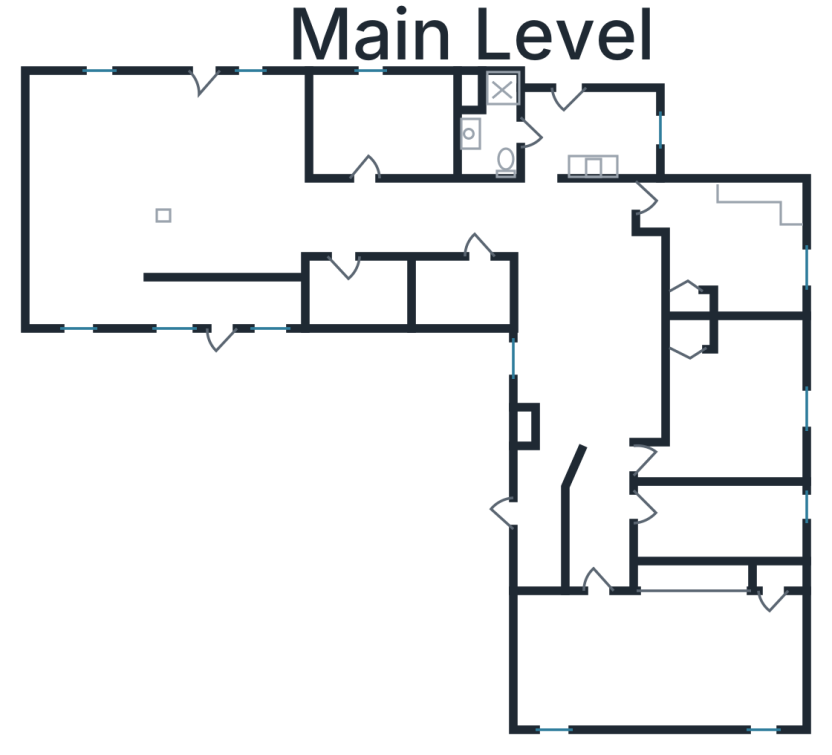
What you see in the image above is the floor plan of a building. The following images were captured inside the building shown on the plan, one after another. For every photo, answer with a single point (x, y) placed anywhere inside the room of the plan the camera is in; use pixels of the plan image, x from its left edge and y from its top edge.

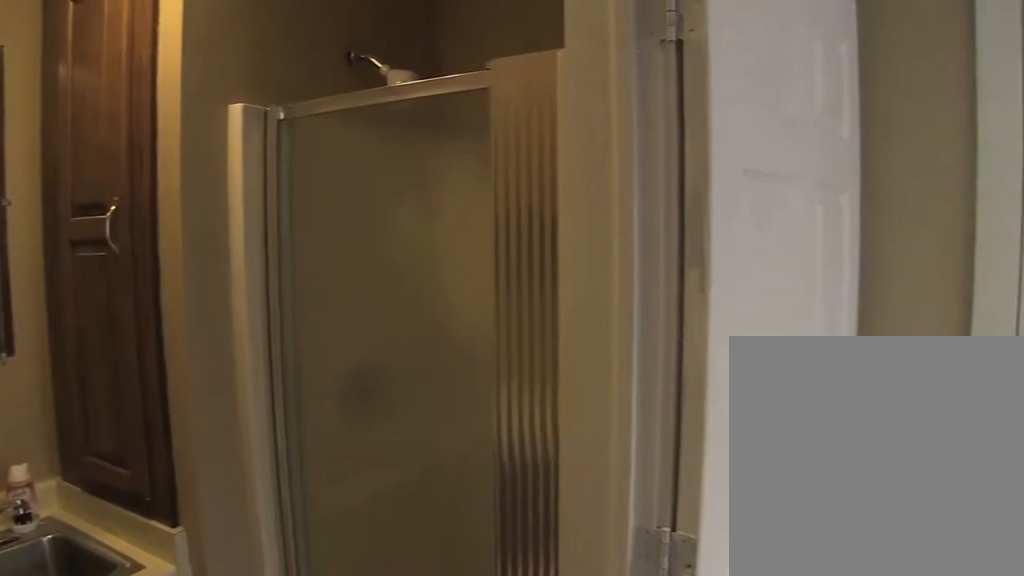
(489, 130)
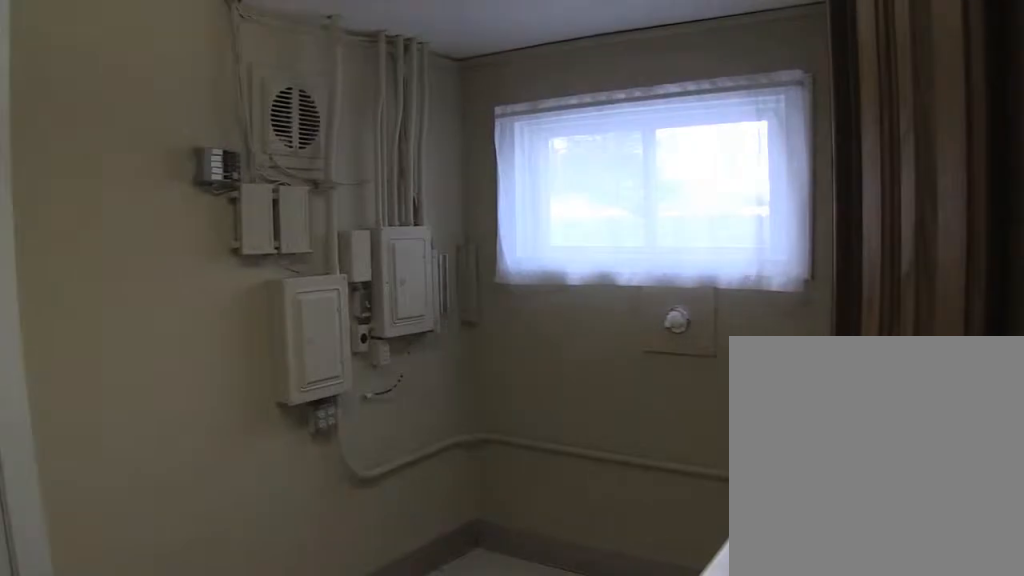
(589, 132)
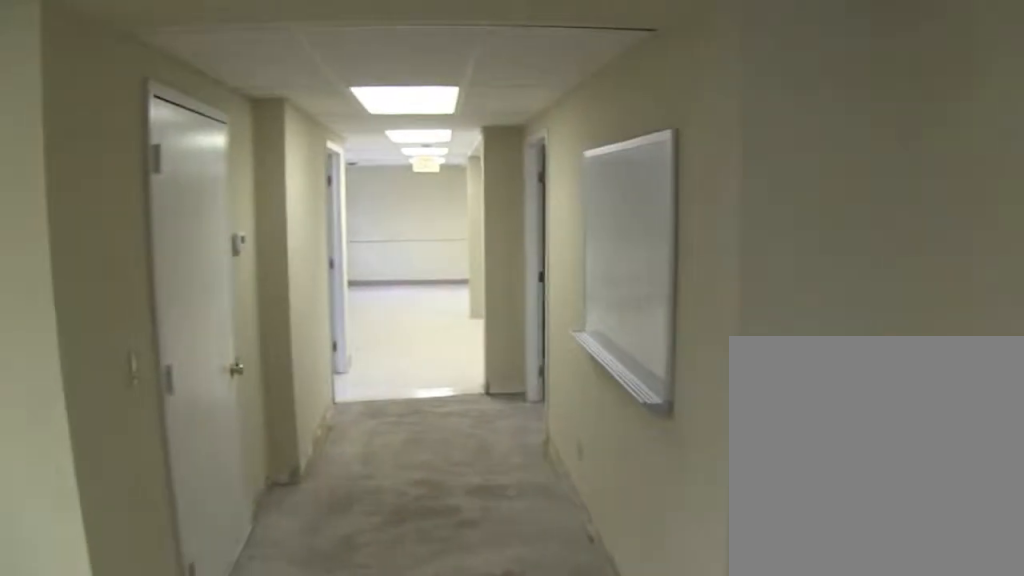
(410, 216)
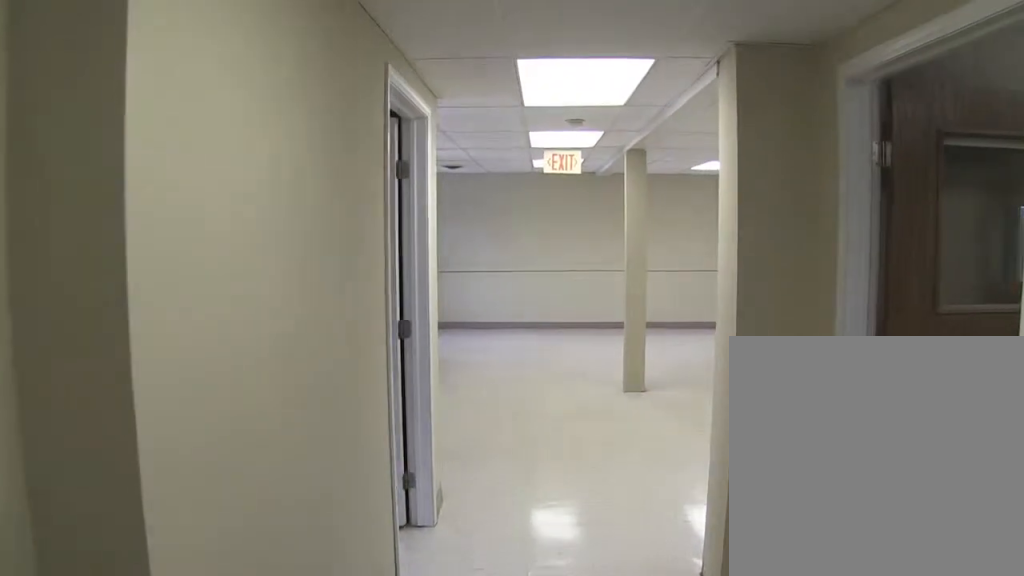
(410, 216)
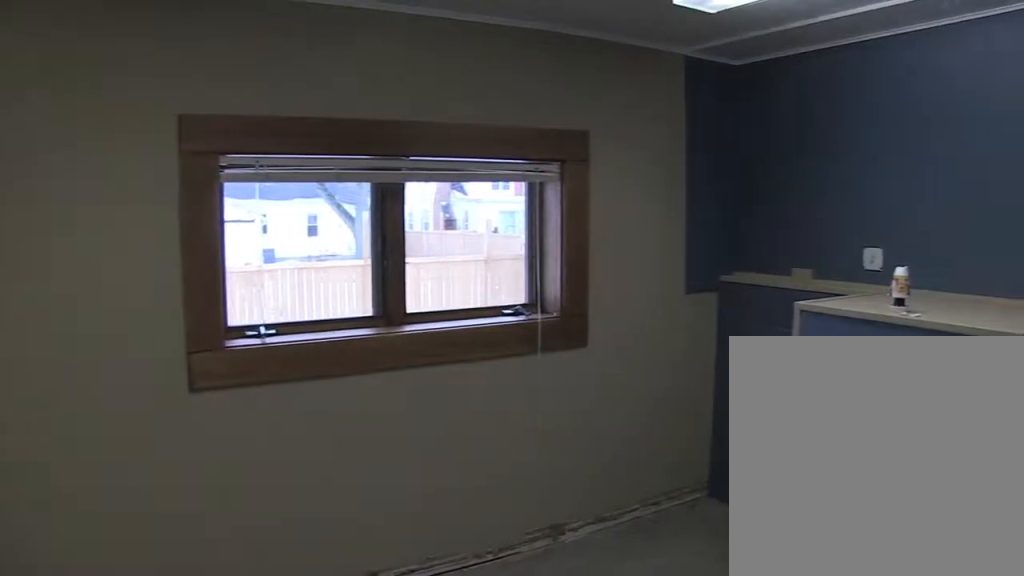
(384, 124)
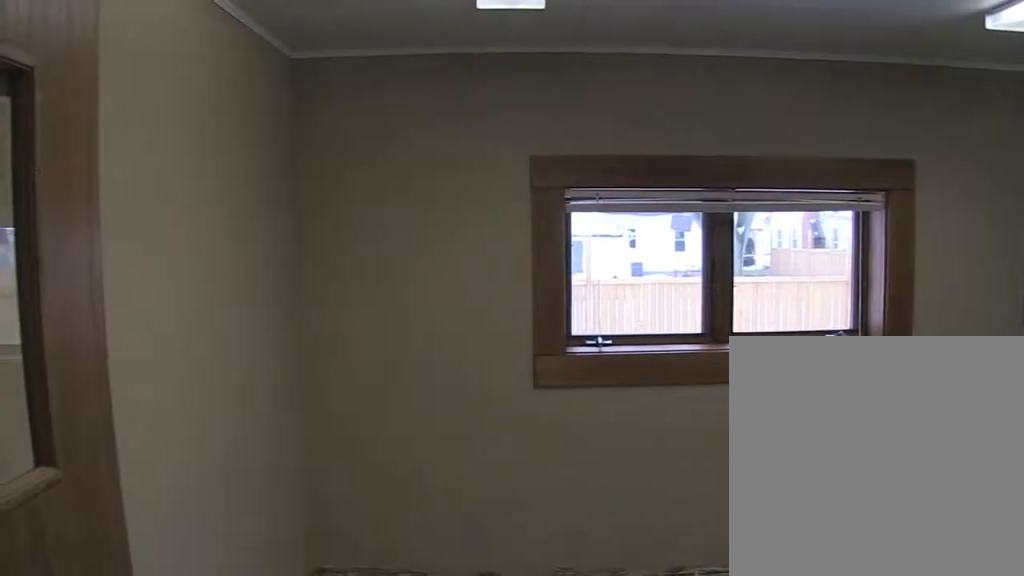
(384, 124)
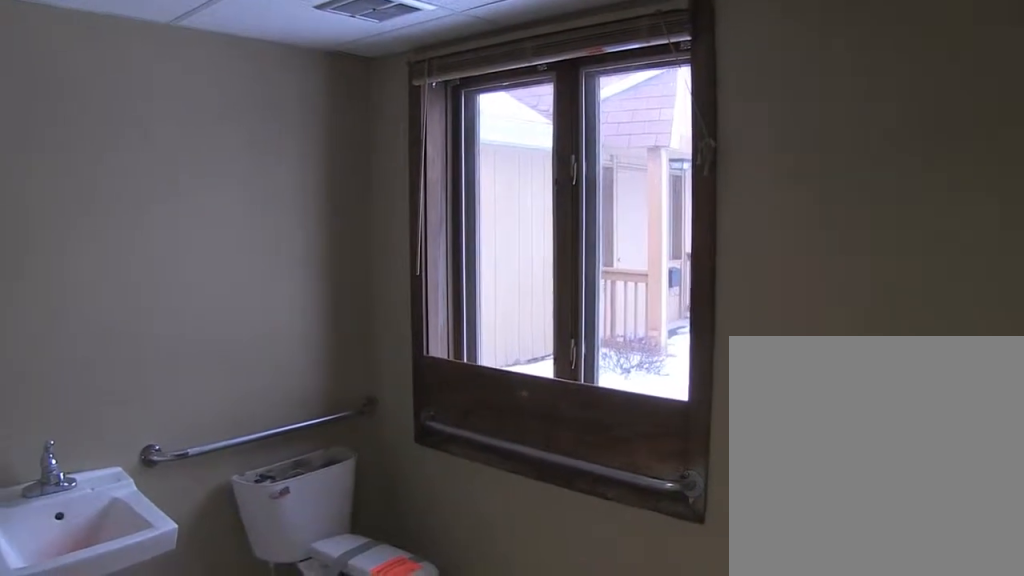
(360, 293)
